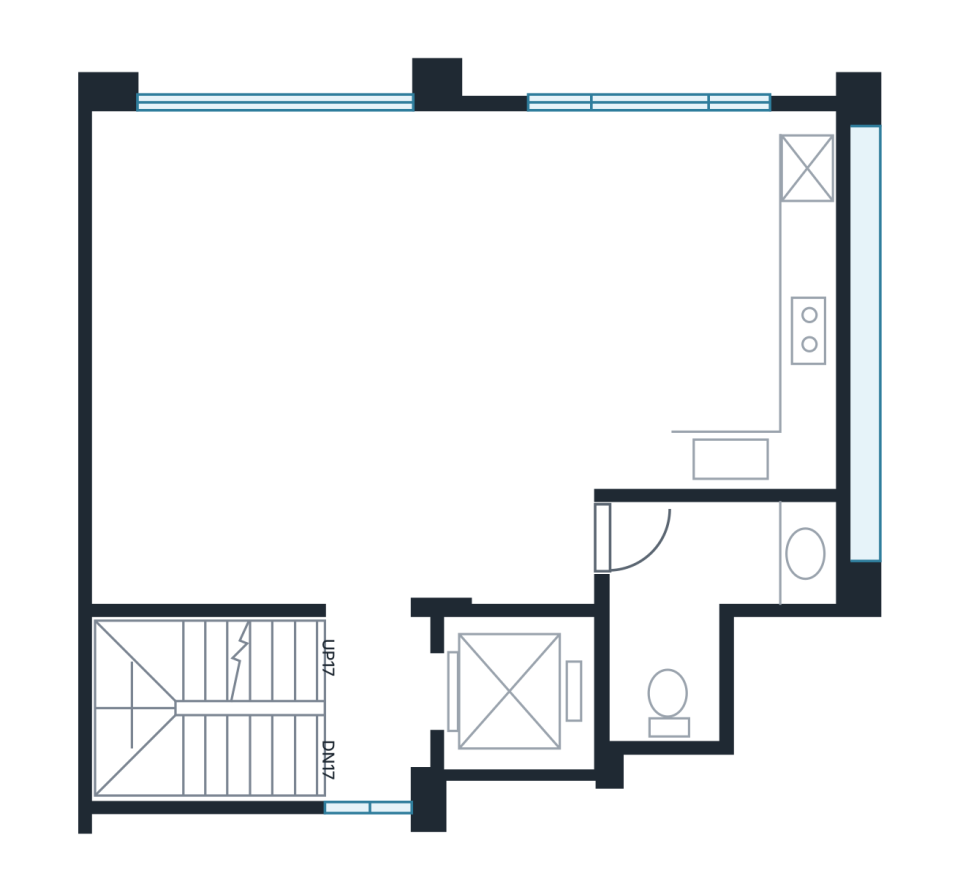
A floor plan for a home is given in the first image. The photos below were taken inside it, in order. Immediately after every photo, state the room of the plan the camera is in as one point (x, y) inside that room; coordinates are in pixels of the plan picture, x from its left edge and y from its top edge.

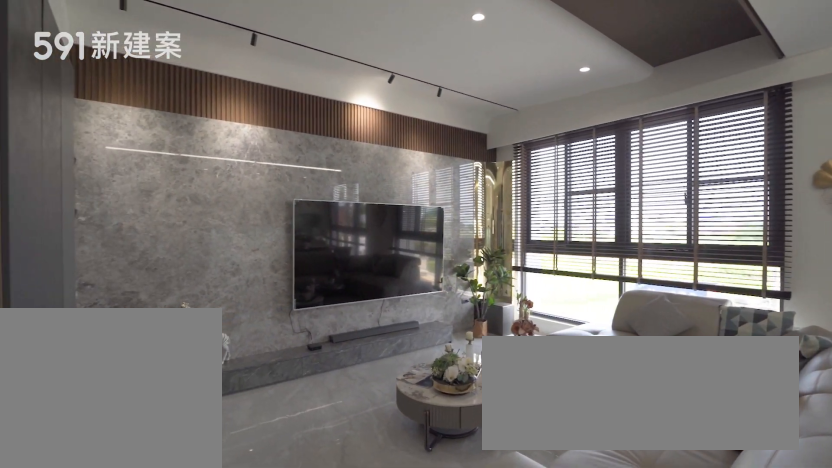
(341, 359)
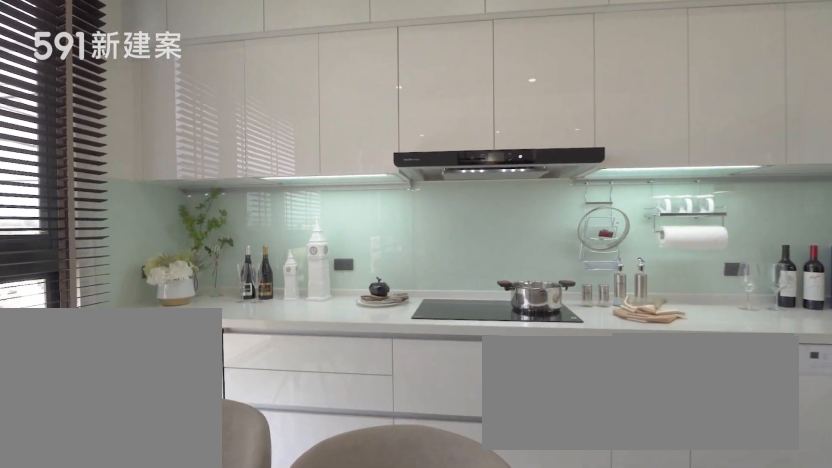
(713, 299)
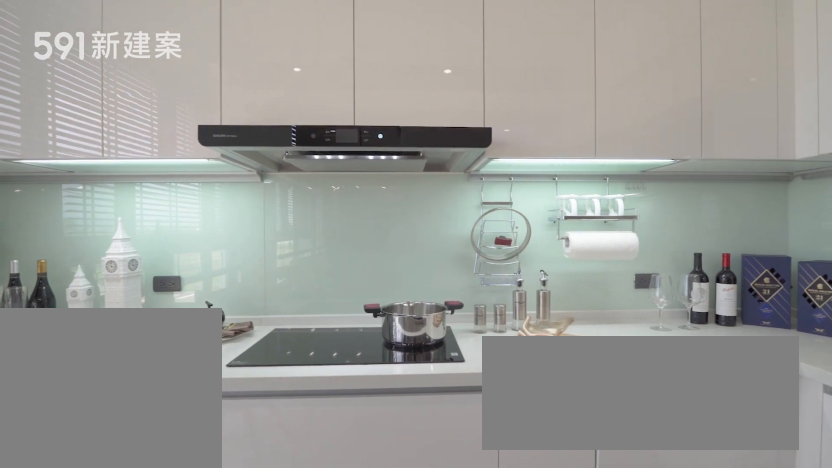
(713, 299)
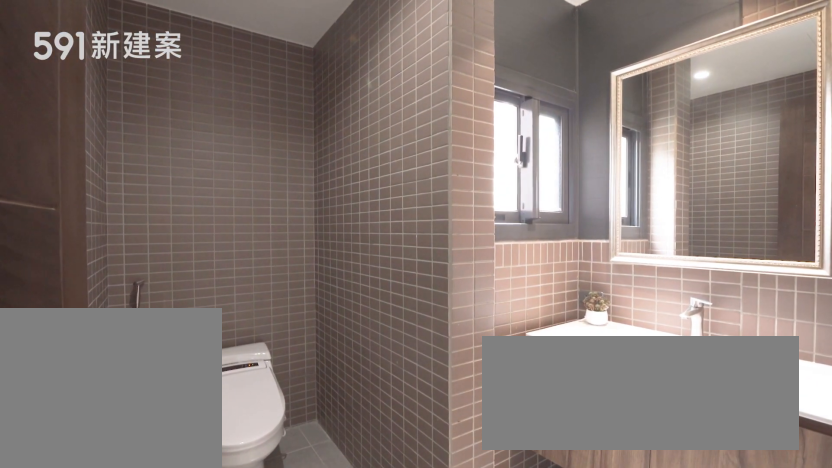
(702, 601)
